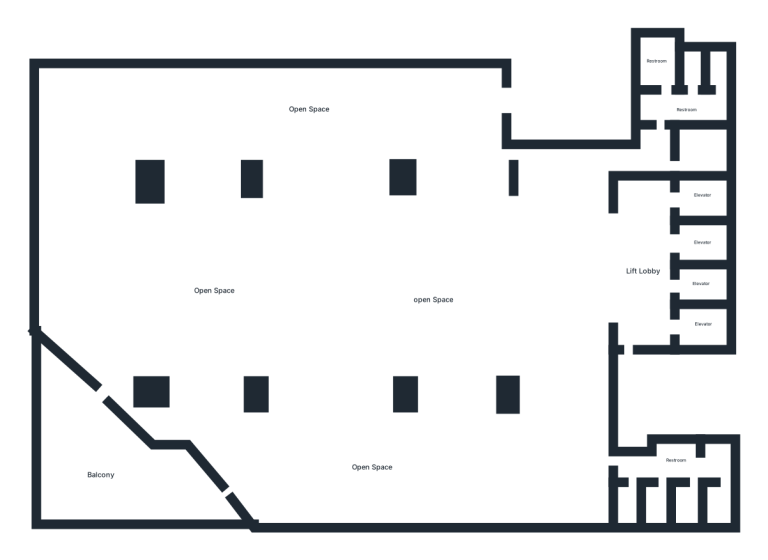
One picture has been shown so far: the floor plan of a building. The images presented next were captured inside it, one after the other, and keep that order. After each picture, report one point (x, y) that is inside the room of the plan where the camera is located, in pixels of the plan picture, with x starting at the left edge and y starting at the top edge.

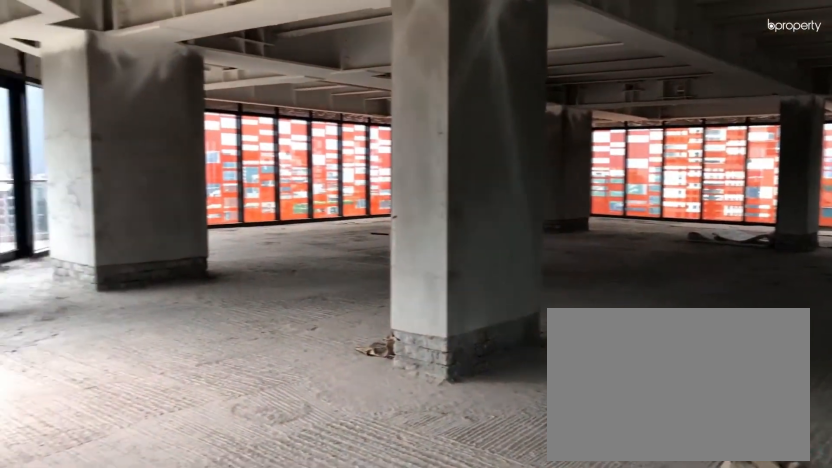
(356, 479)
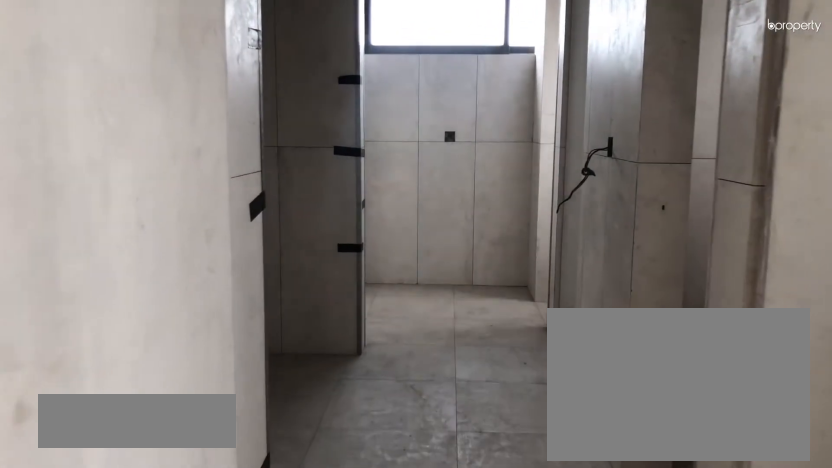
(675, 461)
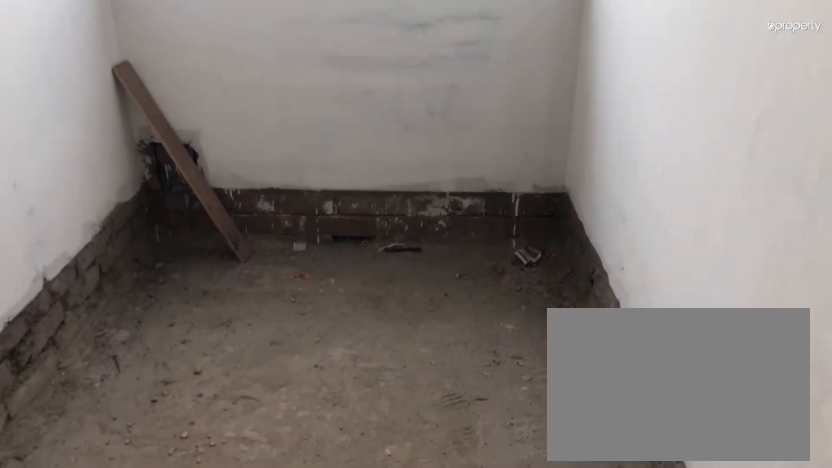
(699, 147)
